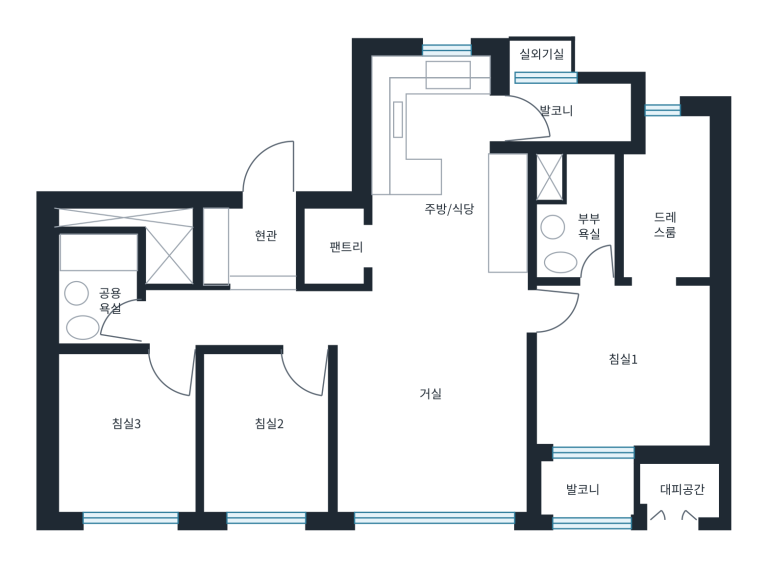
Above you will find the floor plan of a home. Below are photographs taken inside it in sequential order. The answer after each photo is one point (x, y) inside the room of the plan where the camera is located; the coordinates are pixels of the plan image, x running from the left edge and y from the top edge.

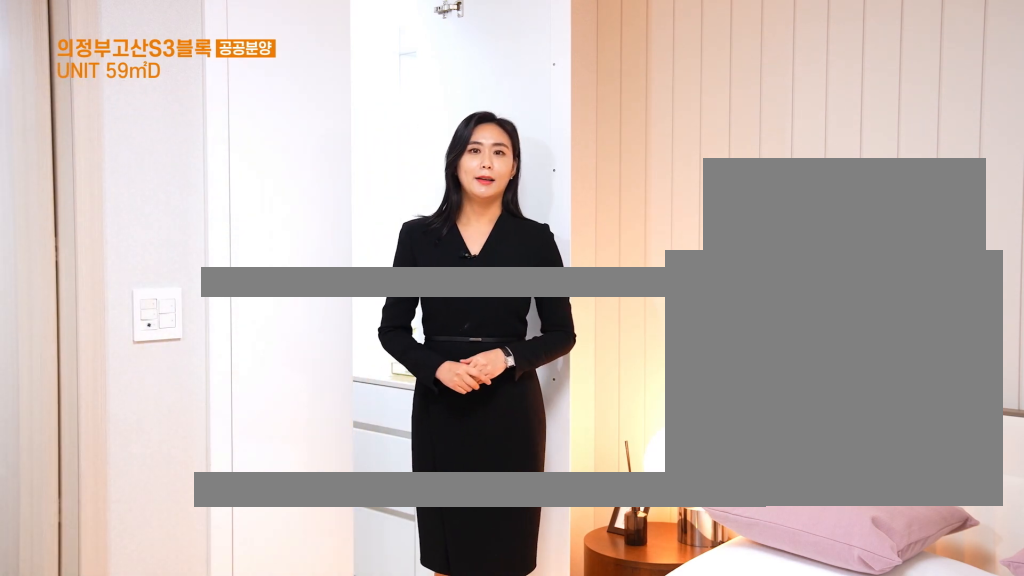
(622, 347)
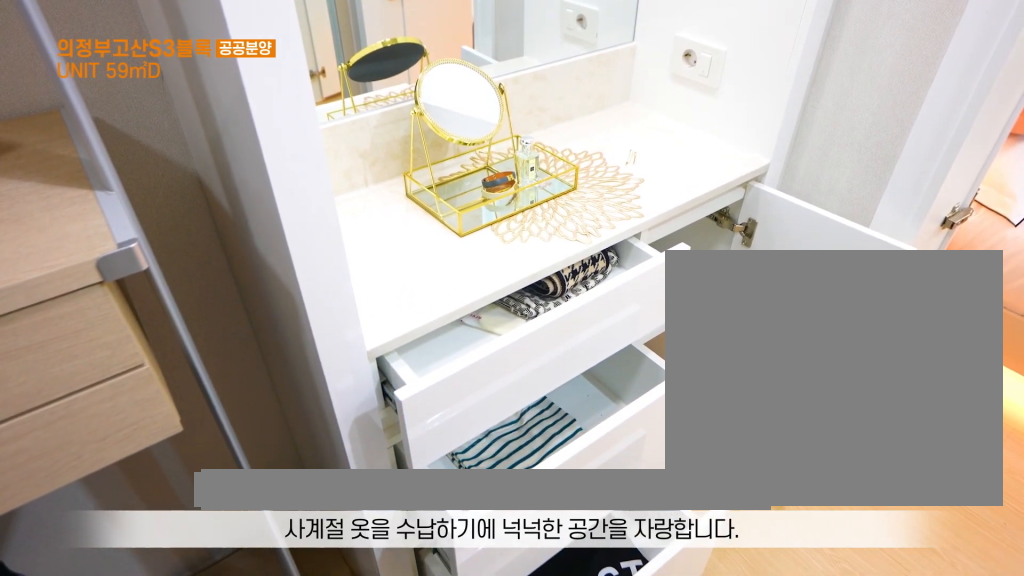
(666, 199)
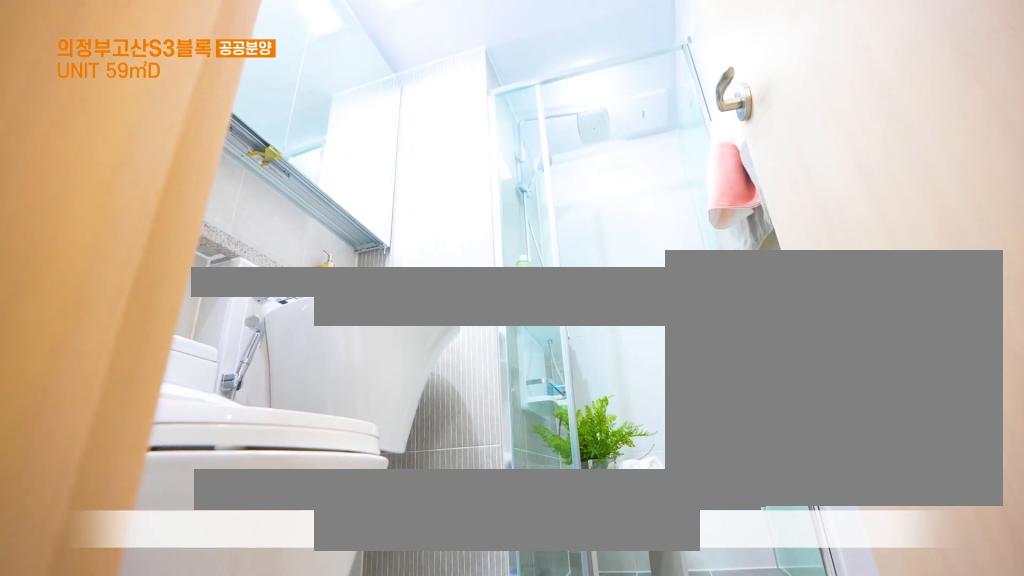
(590, 210)
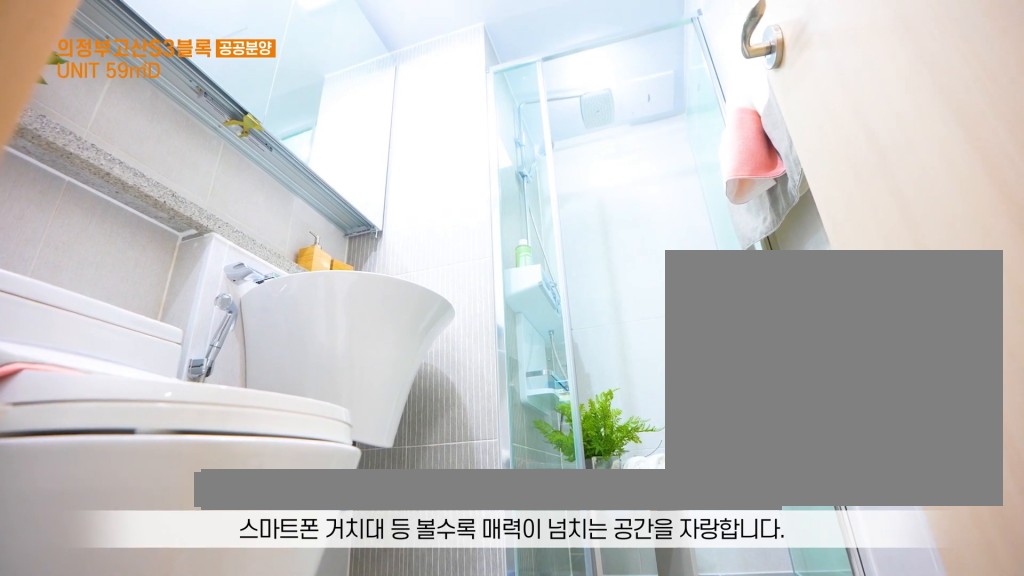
(589, 210)
